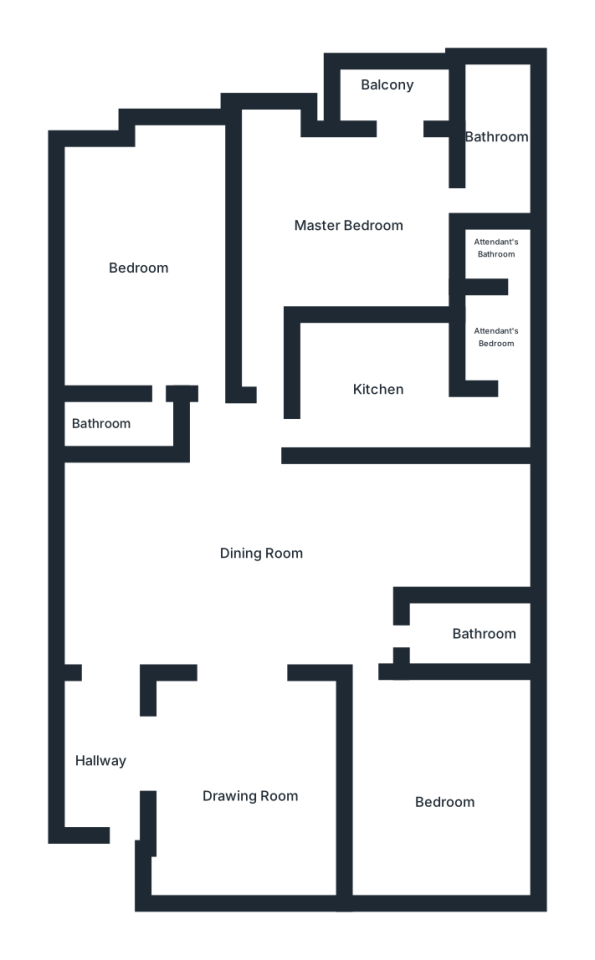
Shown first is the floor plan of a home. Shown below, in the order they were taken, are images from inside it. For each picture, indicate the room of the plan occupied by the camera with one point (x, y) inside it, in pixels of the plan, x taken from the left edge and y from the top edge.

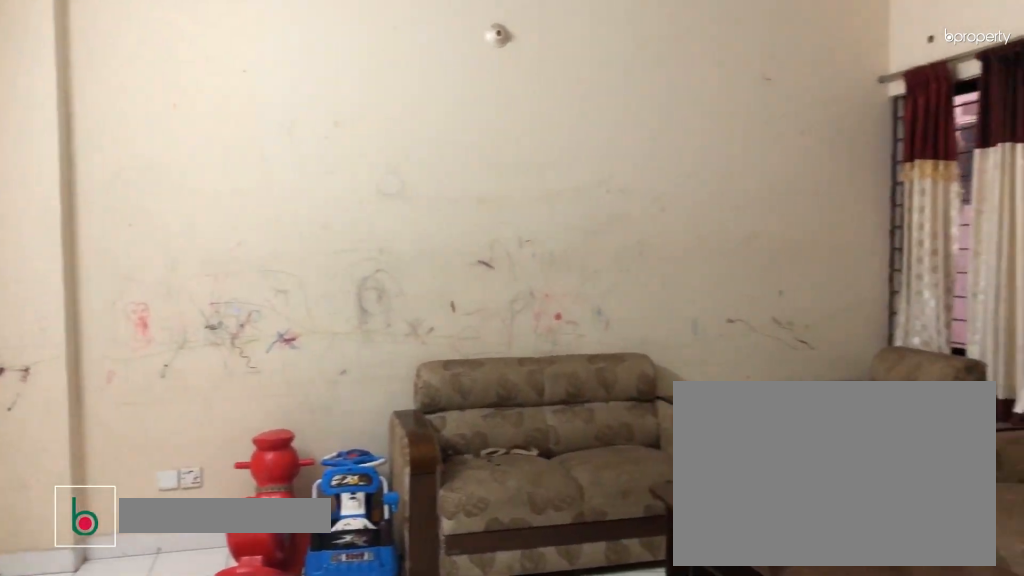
(238, 785)
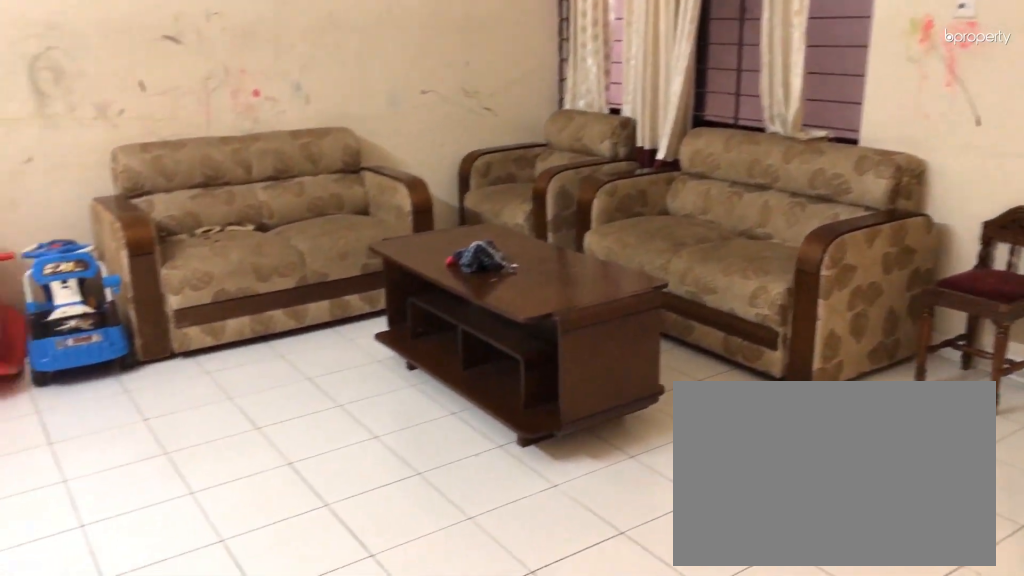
(238, 785)
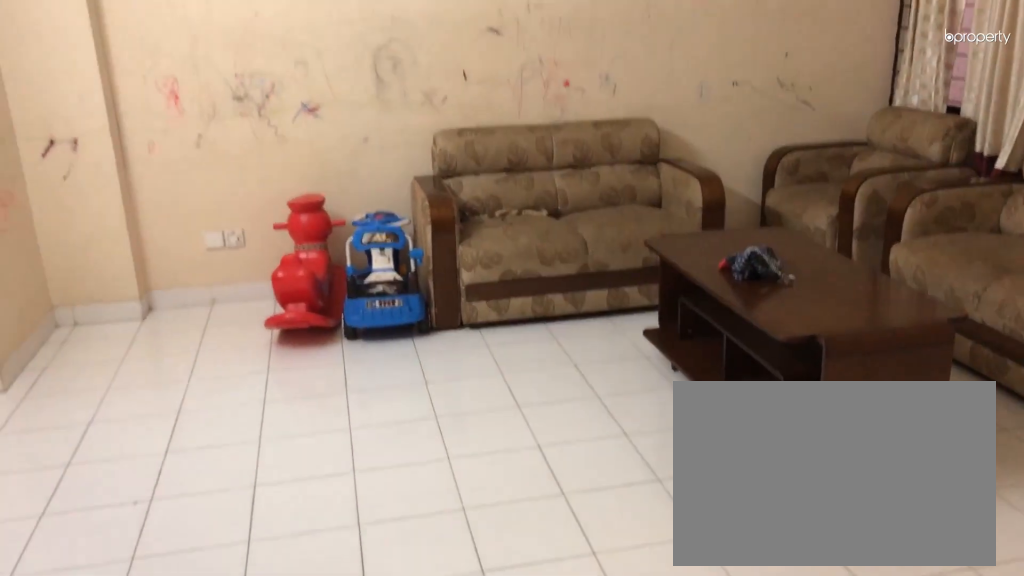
(238, 785)
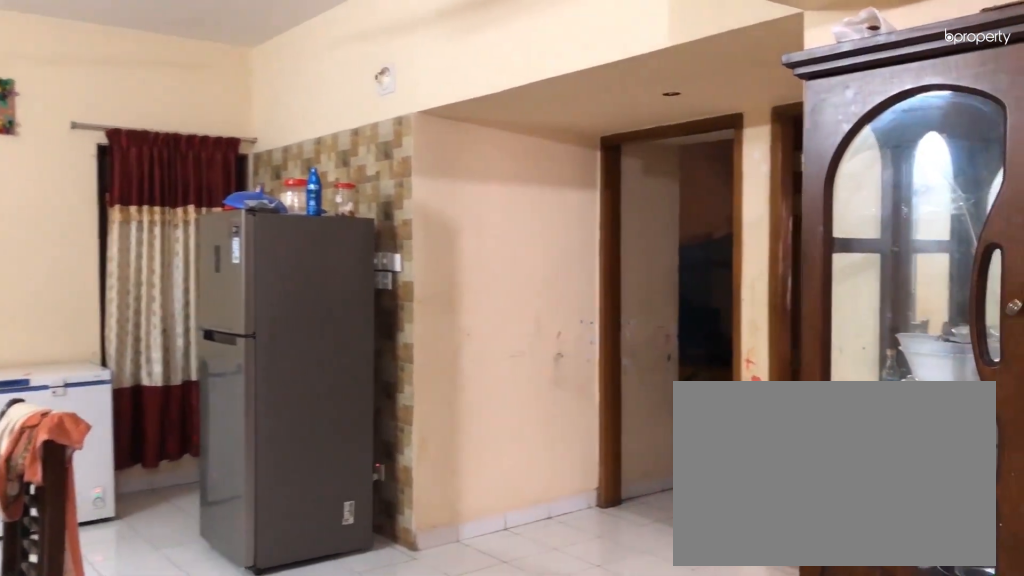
(271, 559)
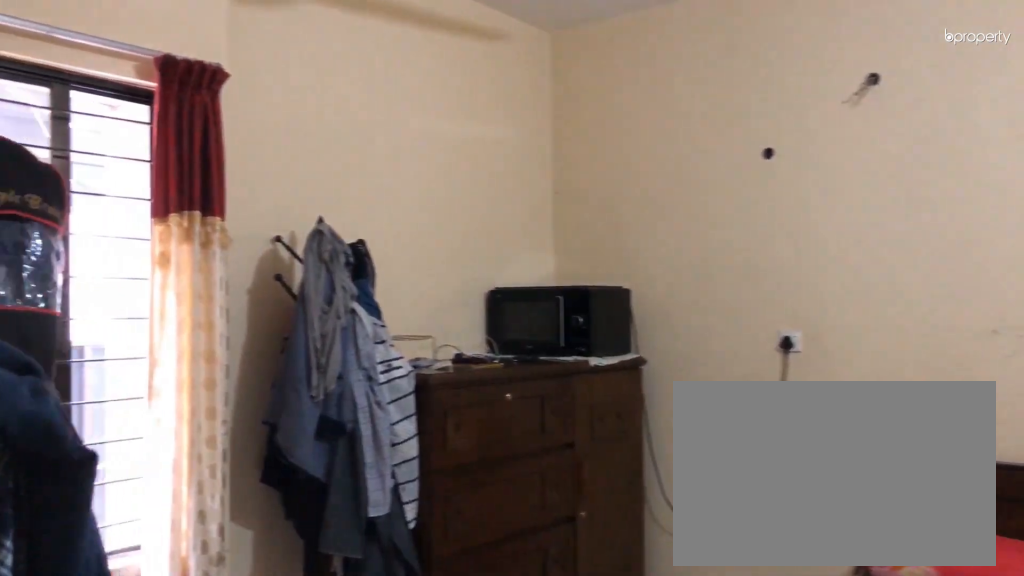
(431, 792)
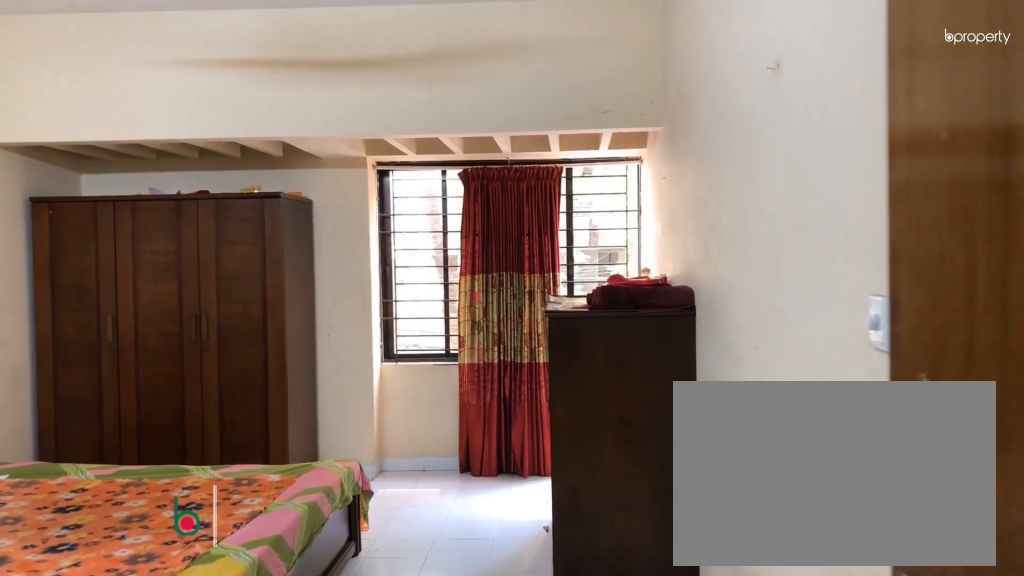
(130, 267)
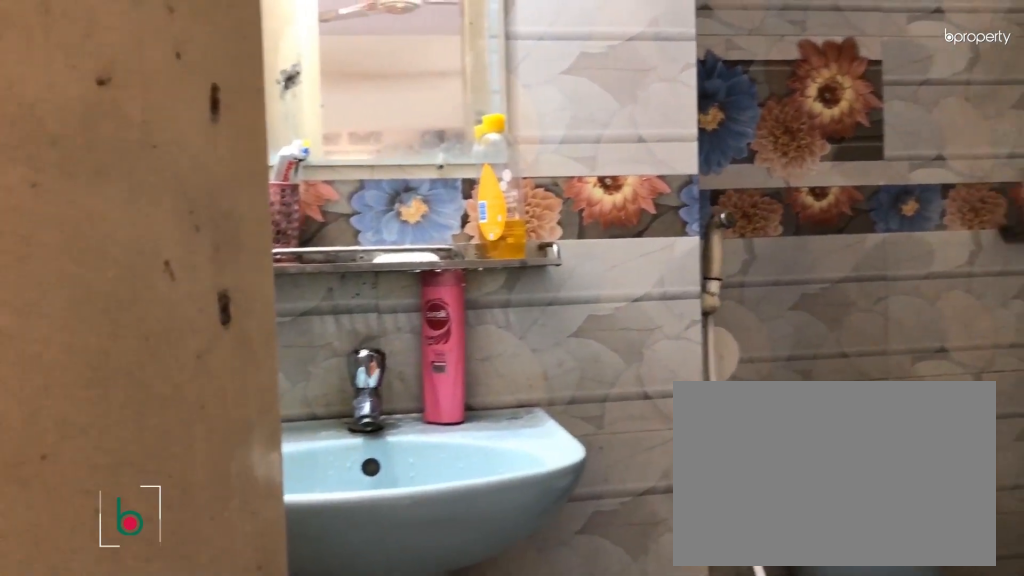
(110, 426)
